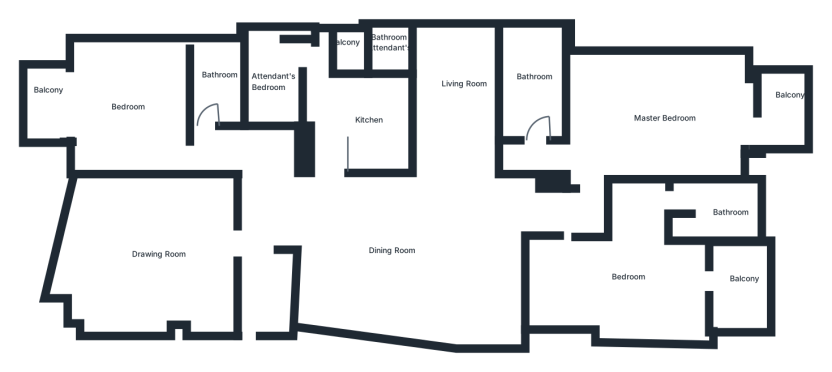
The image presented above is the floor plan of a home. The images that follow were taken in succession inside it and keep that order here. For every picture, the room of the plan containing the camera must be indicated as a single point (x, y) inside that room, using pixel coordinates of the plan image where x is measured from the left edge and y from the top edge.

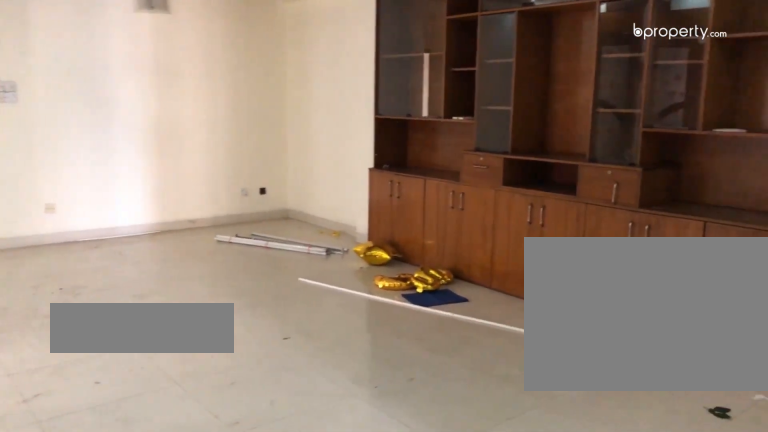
(386, 238)
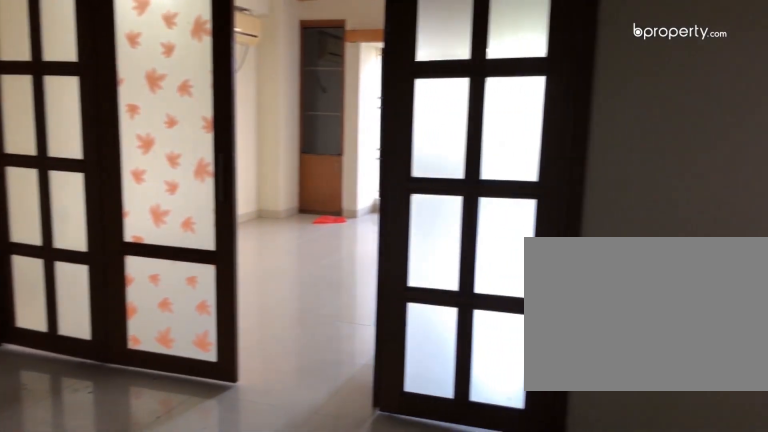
(250, 243)
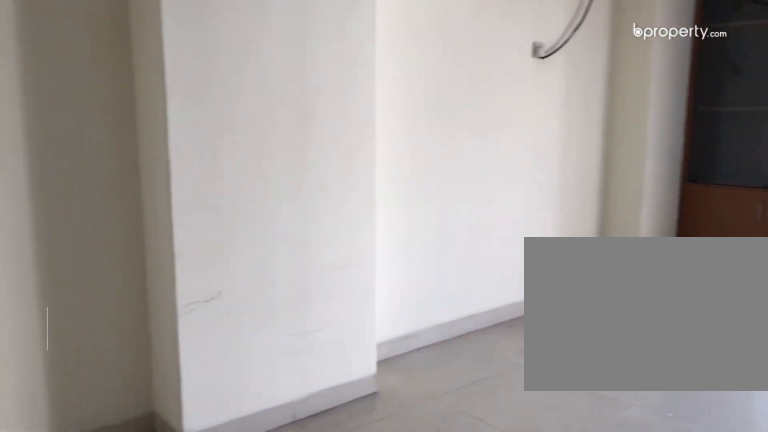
(163, 259)
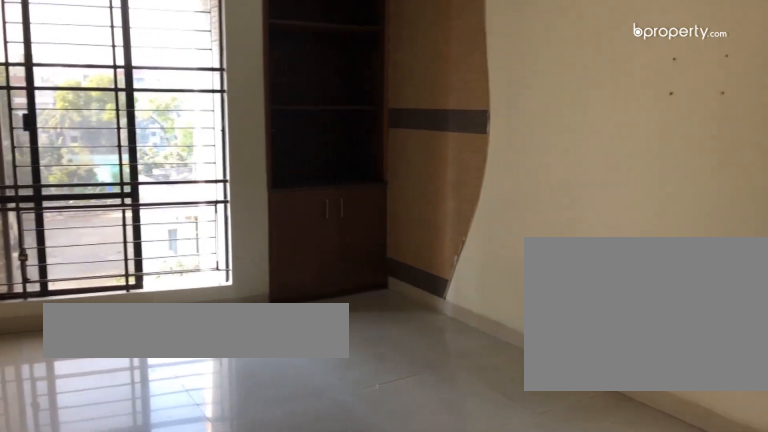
(171, 254)
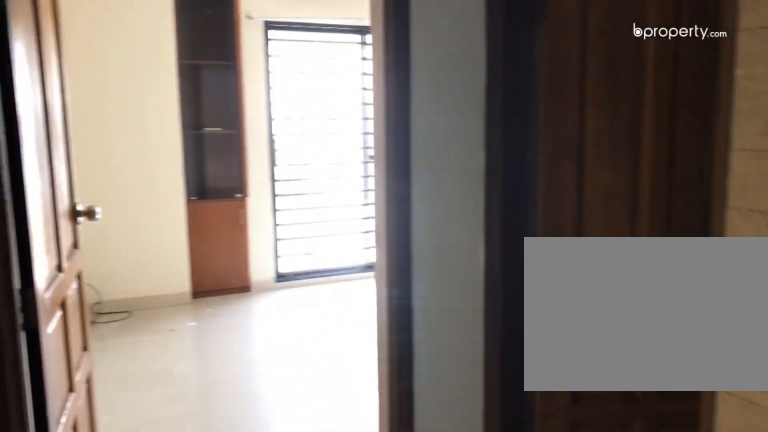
(219, 151)
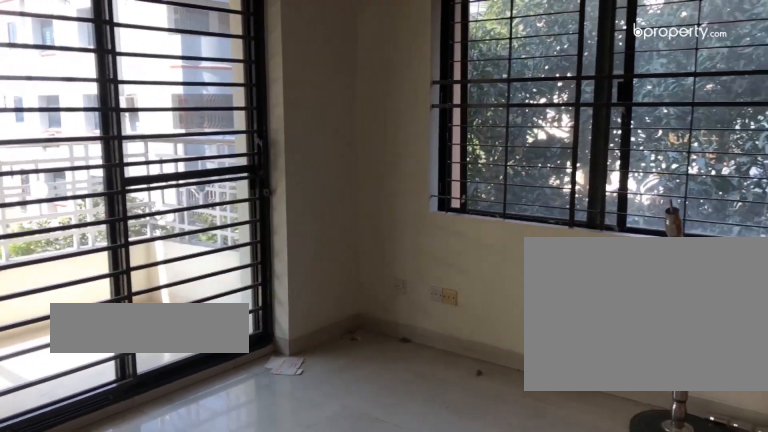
(134, 112)
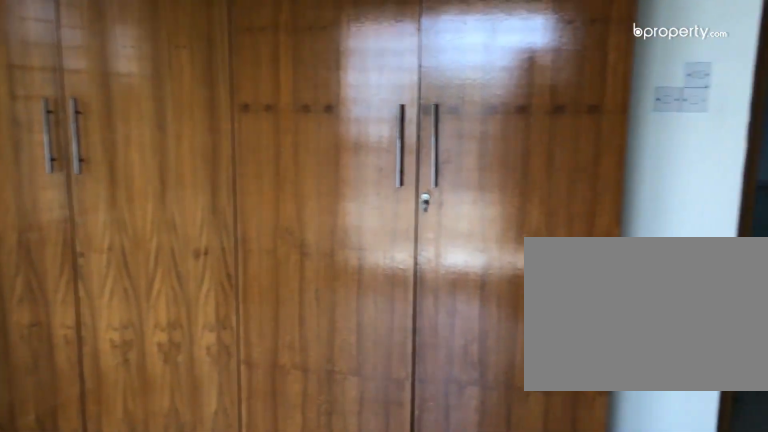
(126, 109)
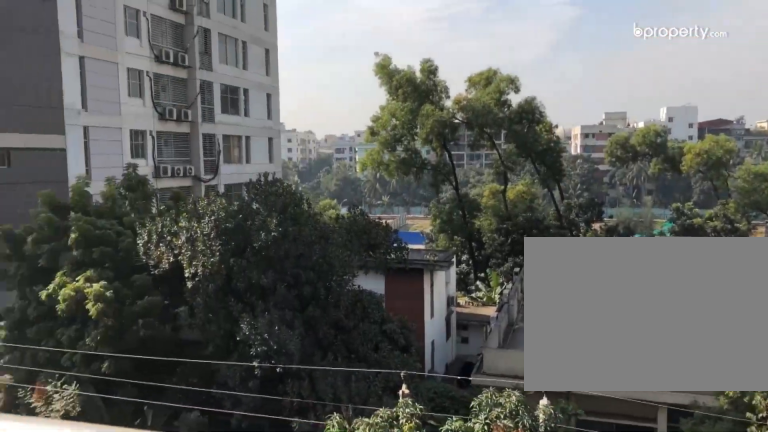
(44, 106)
